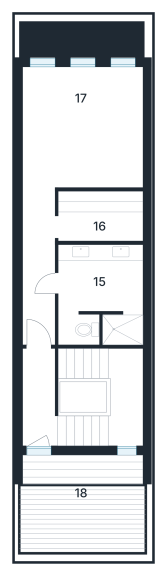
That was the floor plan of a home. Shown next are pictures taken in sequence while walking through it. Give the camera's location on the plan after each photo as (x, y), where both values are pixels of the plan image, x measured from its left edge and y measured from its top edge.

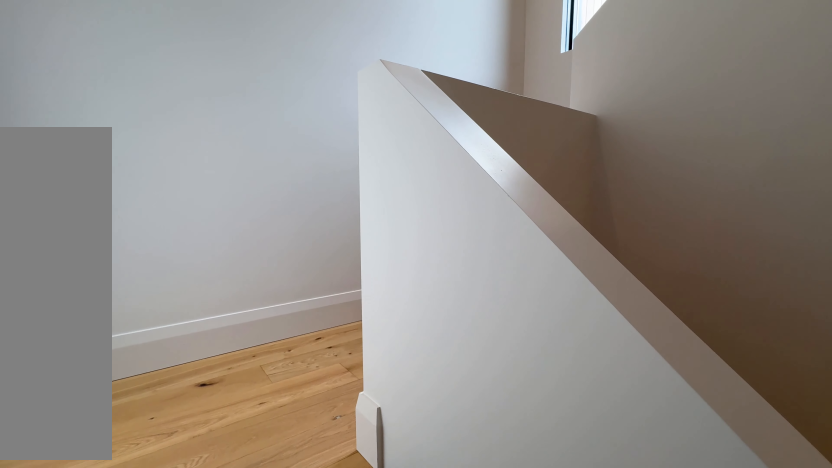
(77, 365)
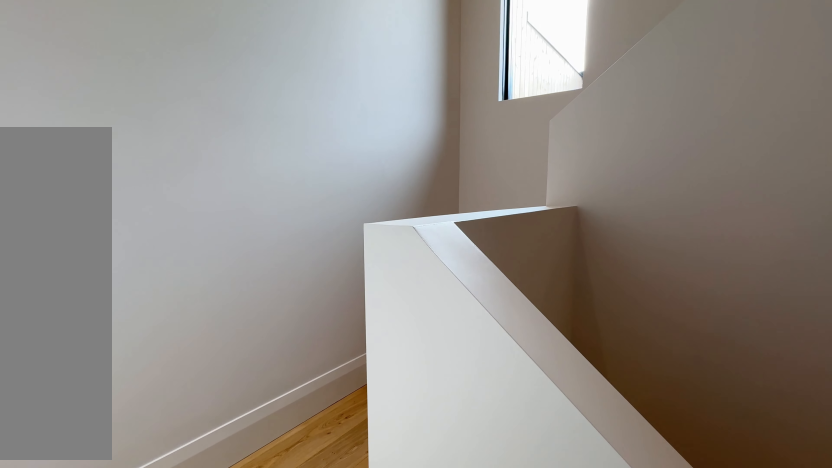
(93, 367)
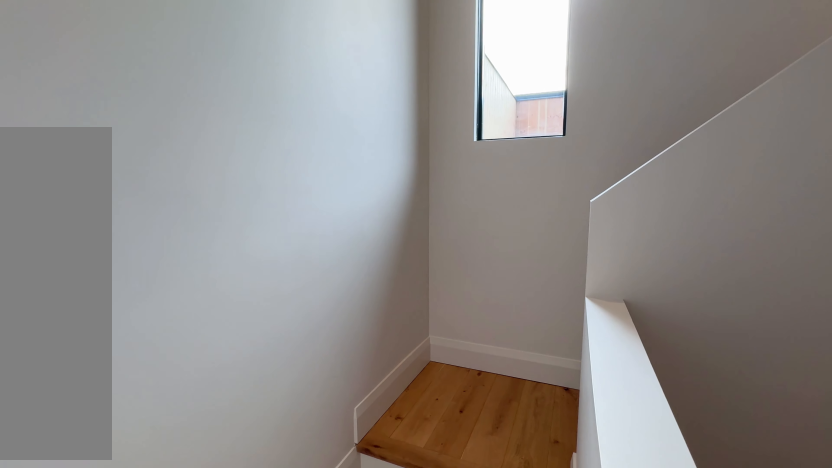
(106, 371)
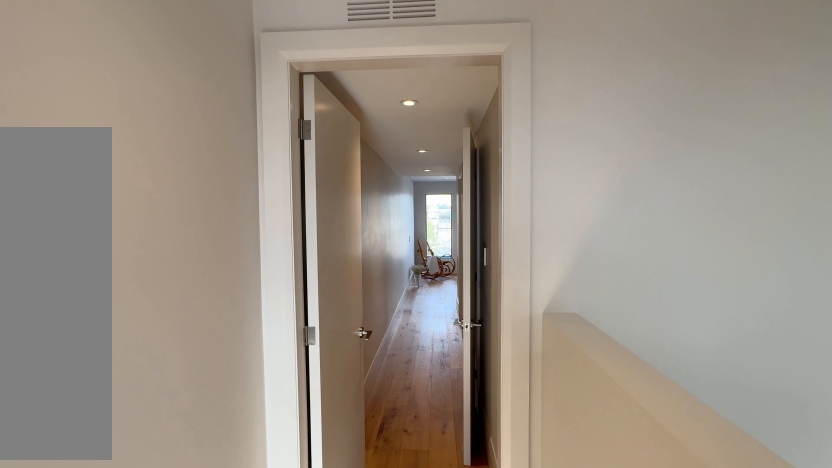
(40, 404)
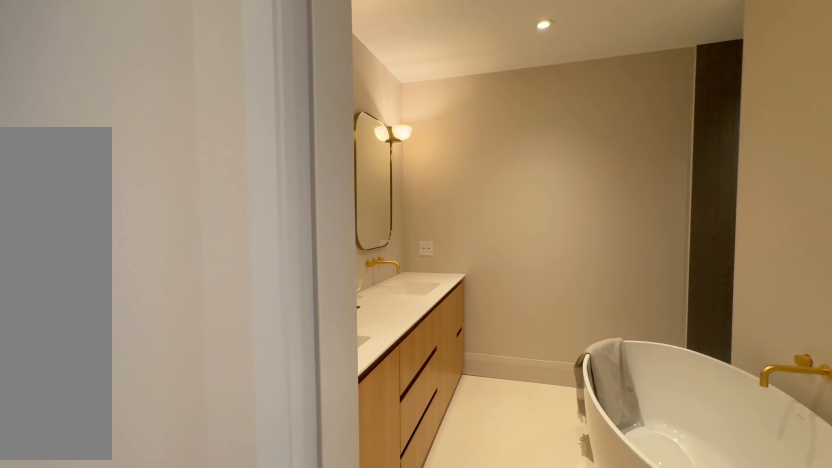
(39, 276)
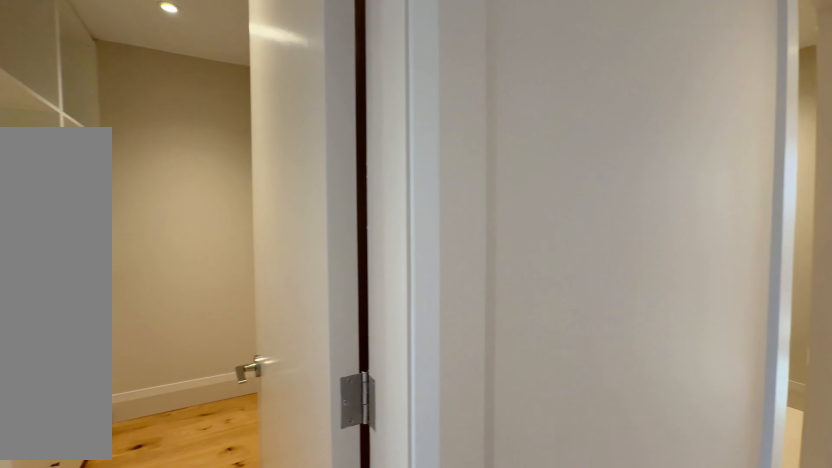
(37, 232)
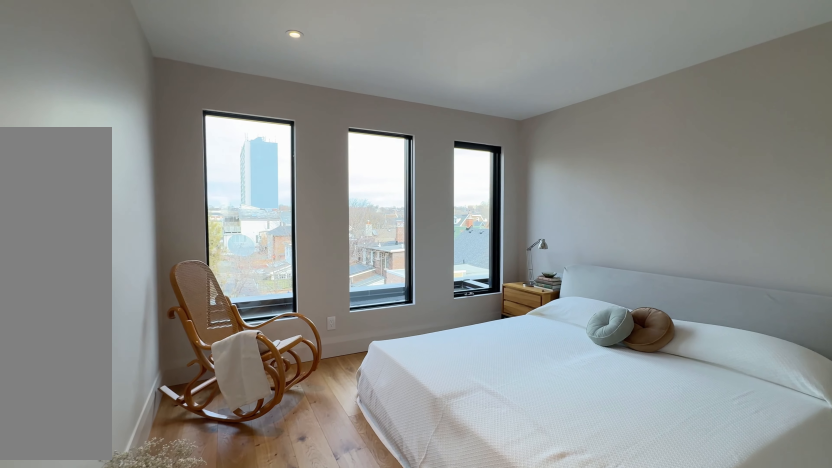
(38, 177)
